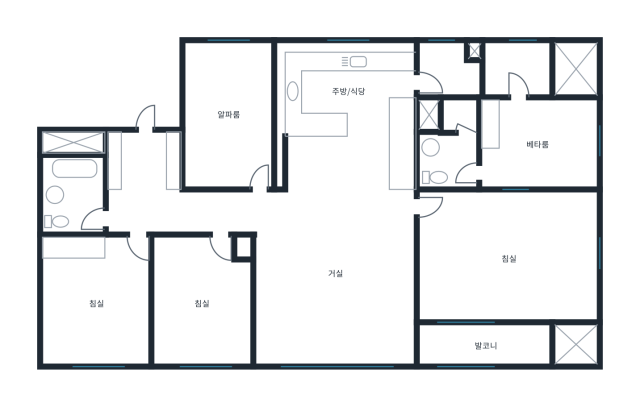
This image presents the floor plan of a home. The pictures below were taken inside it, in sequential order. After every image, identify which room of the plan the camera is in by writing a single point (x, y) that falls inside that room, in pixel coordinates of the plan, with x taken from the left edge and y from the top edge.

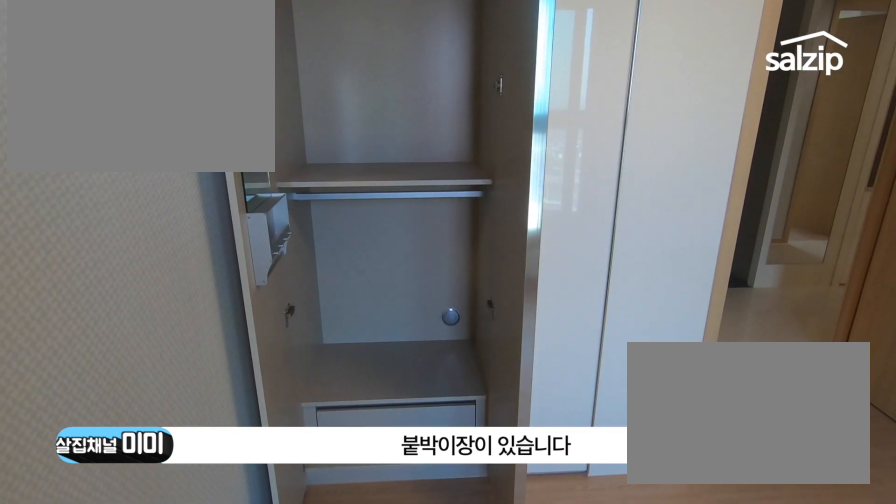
(97, 301)
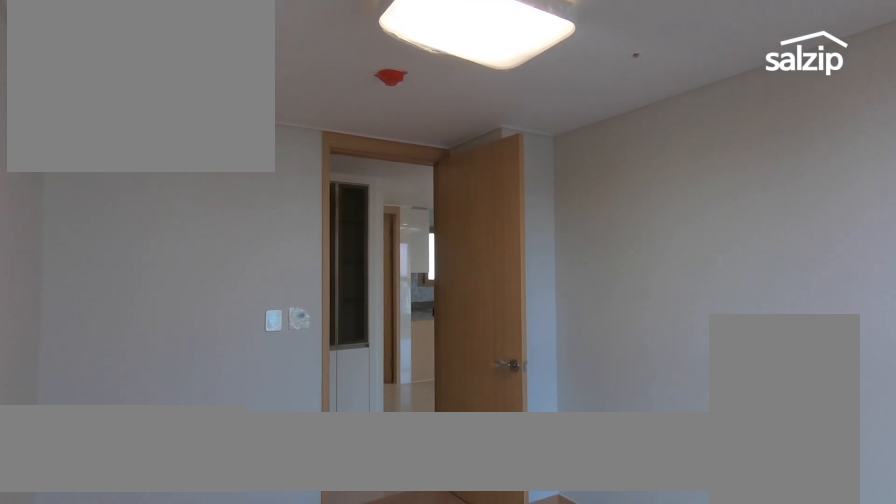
(201, 300)
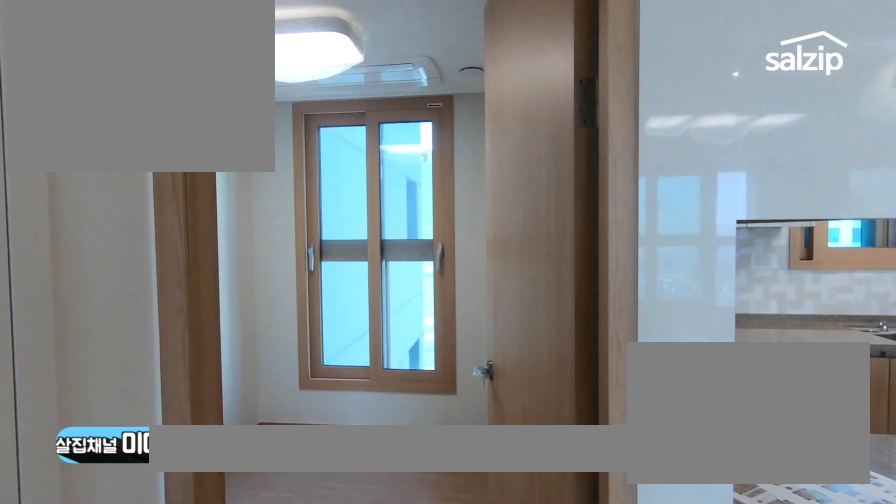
(229, 116)
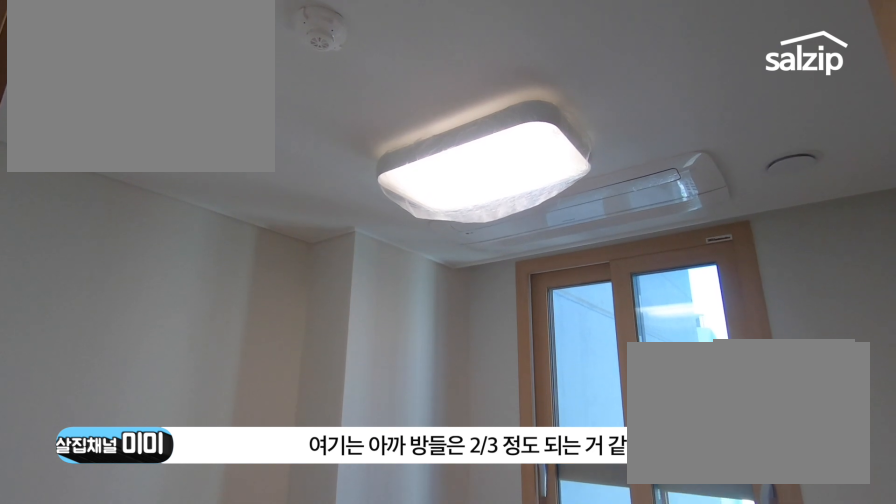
(229, 116)
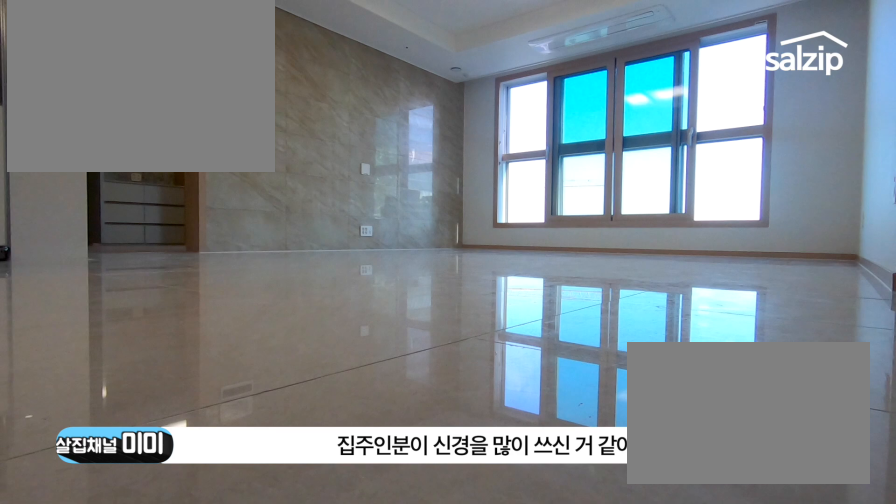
(337, 285)
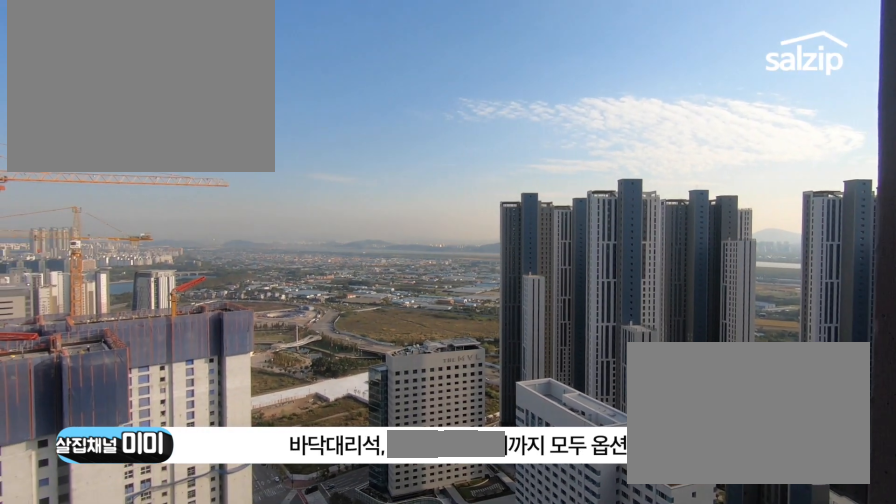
(337, 285)
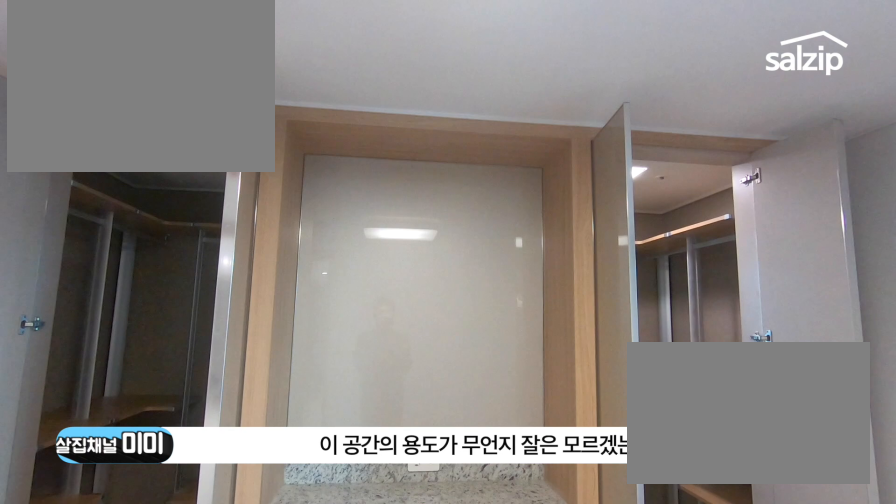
(507, 258)
